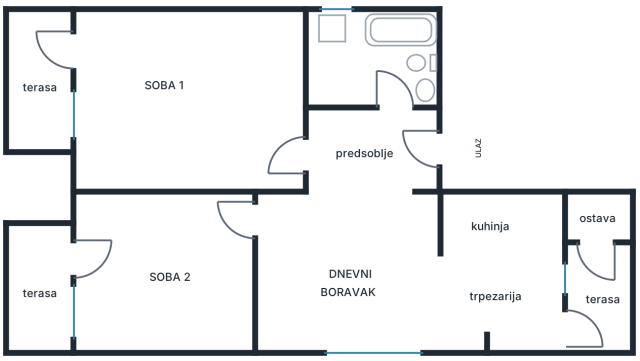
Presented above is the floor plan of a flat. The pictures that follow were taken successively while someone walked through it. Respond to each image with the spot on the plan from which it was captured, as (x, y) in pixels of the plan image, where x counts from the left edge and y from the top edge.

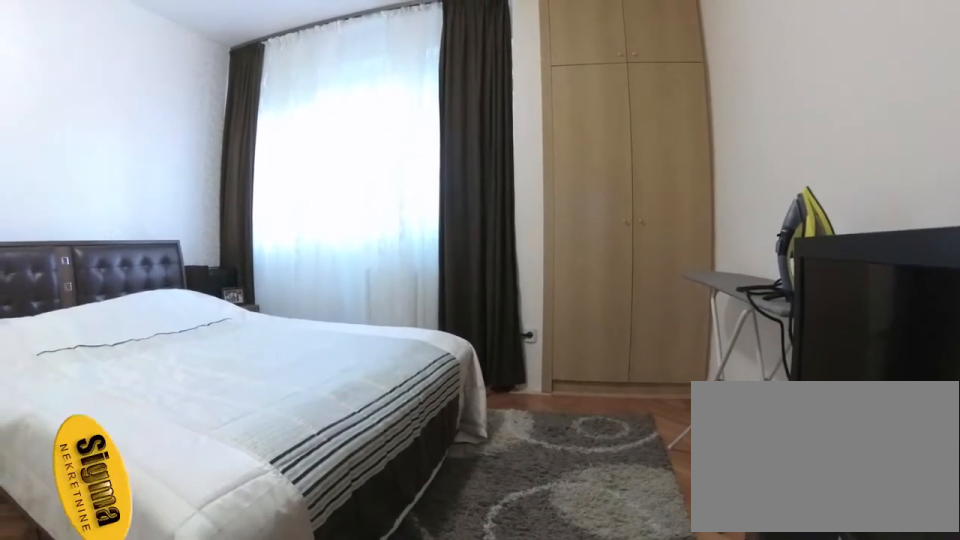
(238, 235)
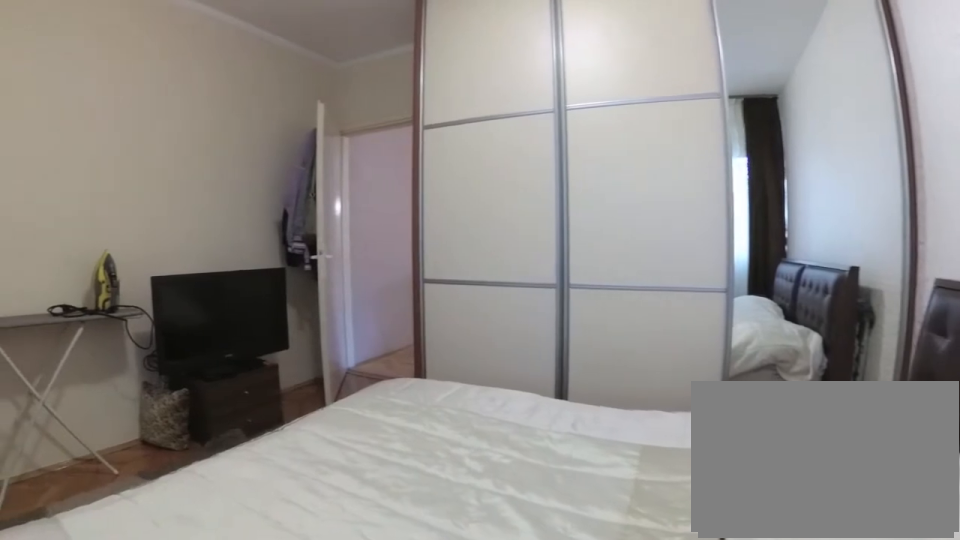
(93, 300)
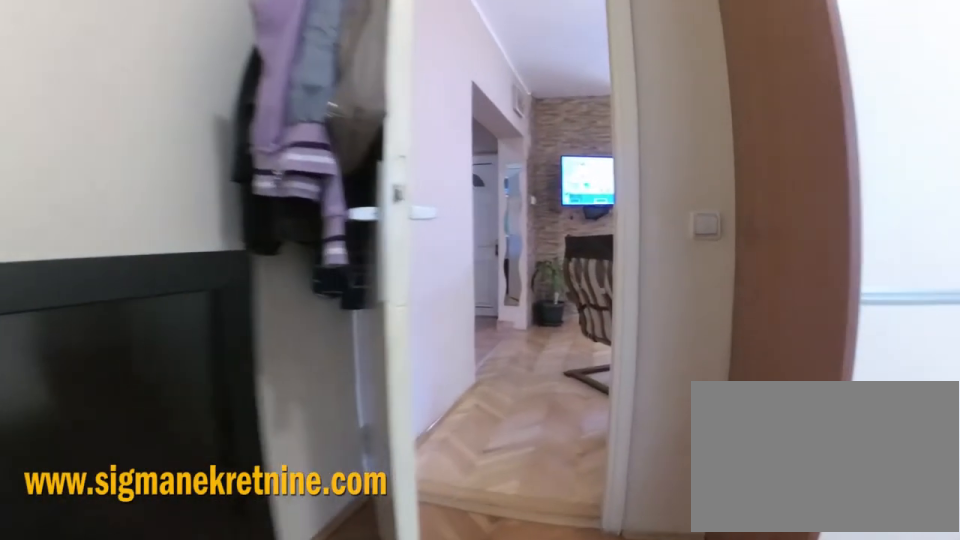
(178, 233)
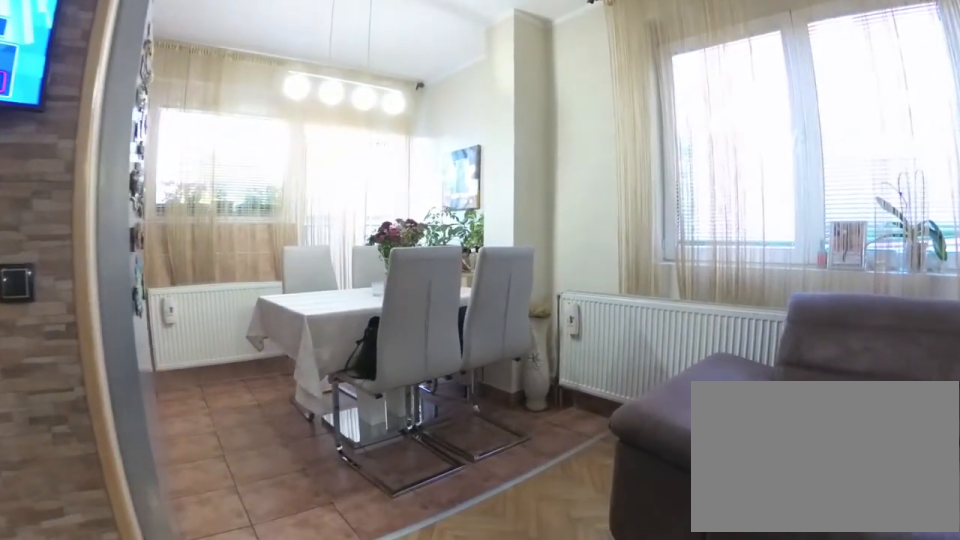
(345, 259)
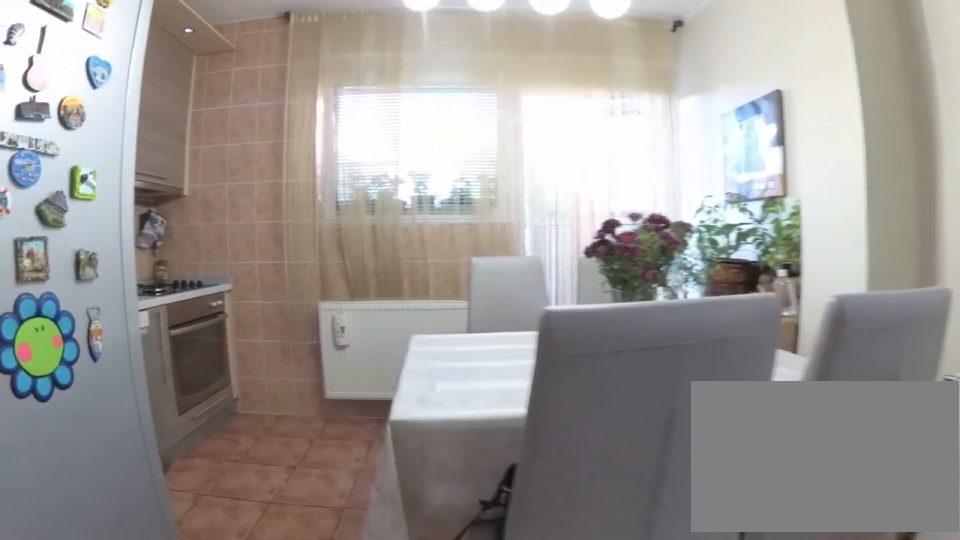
(402, 294)
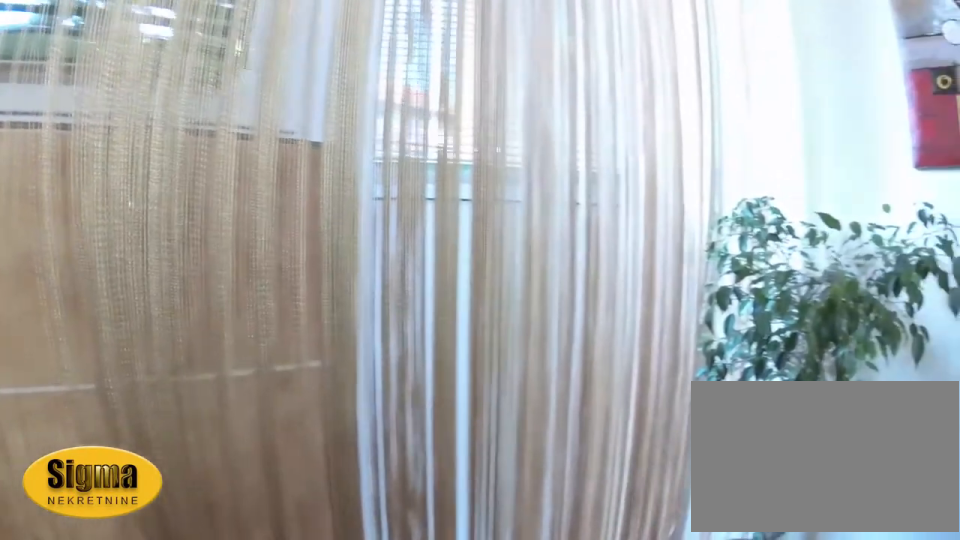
(516, 281)
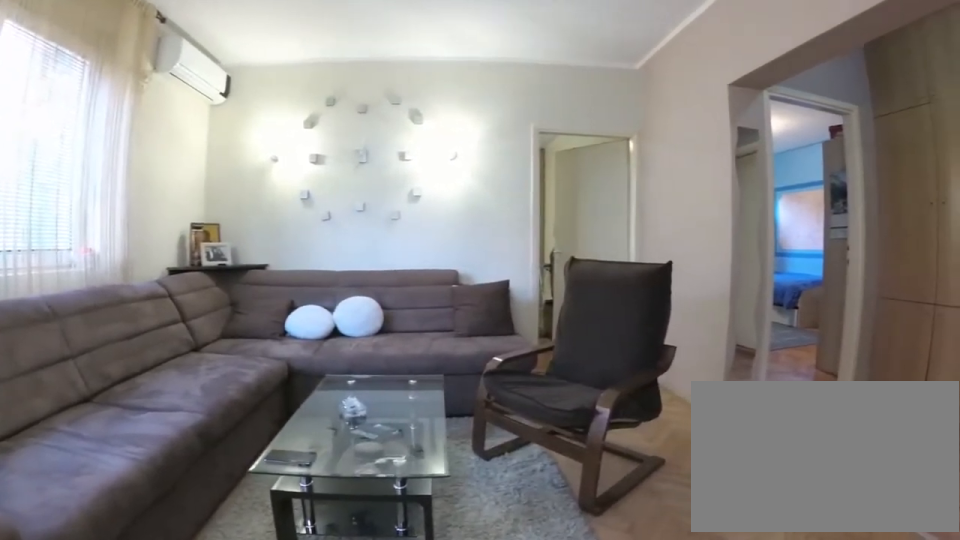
(438, 280)
